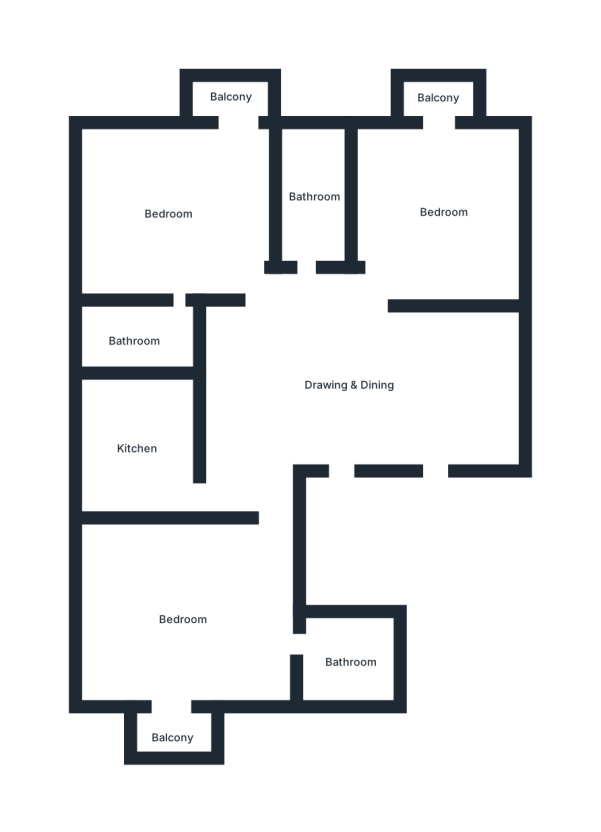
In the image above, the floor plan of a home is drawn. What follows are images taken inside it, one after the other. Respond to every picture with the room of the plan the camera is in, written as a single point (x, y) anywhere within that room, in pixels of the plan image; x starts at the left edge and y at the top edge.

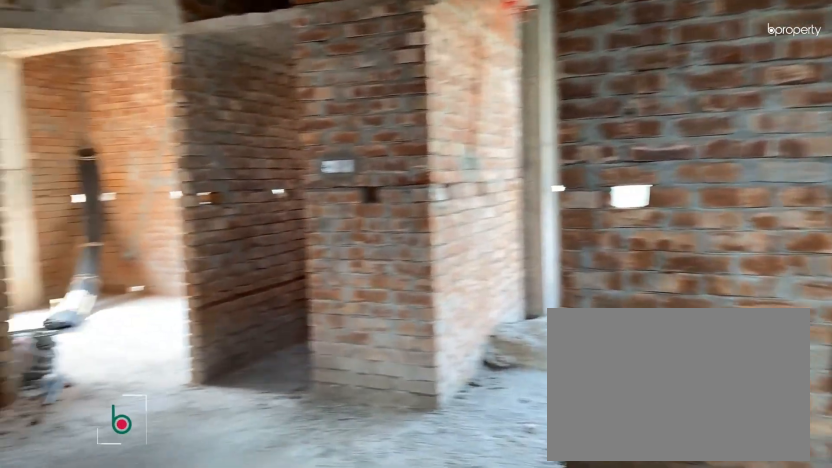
(349, 384)
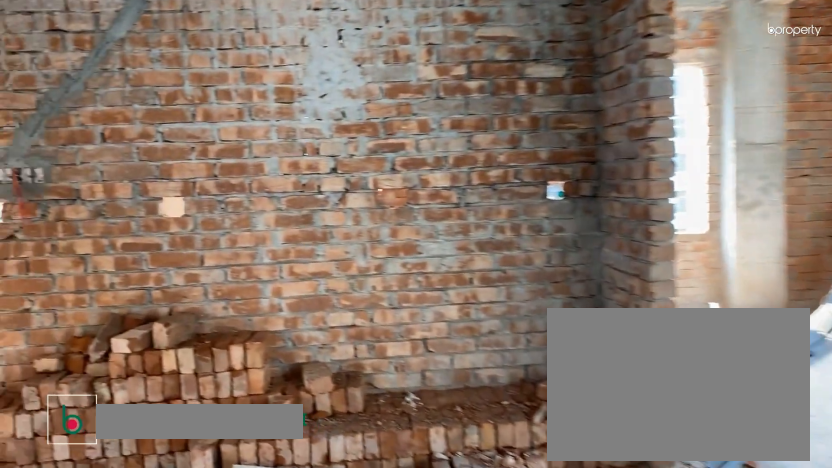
(349, 384)
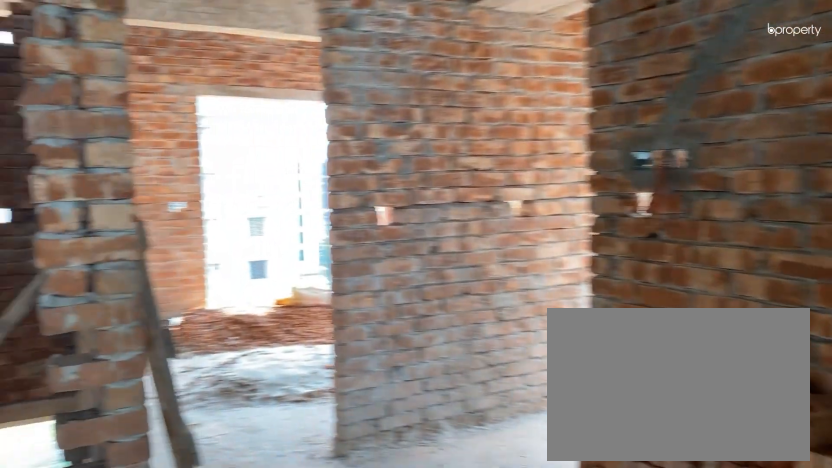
(349, 384)
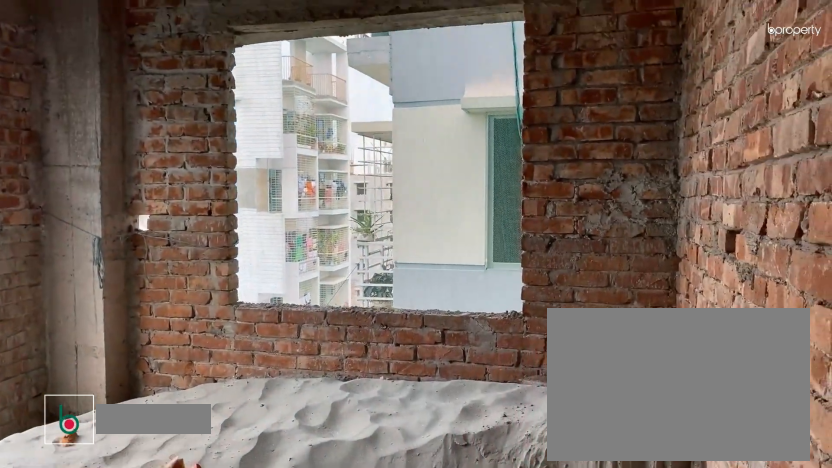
(444, 214)
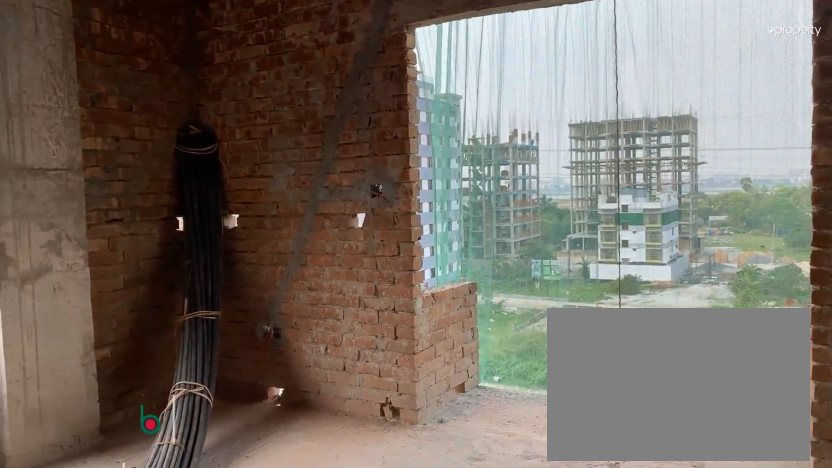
(173, 217)
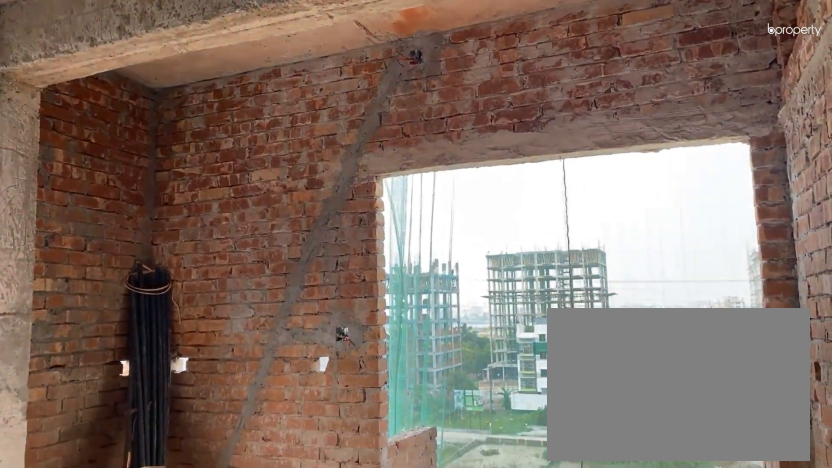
(171, 214)
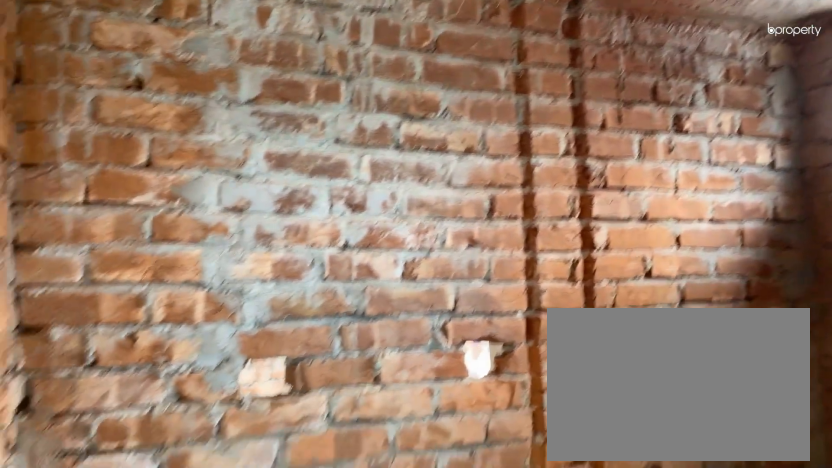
(135, 339)
